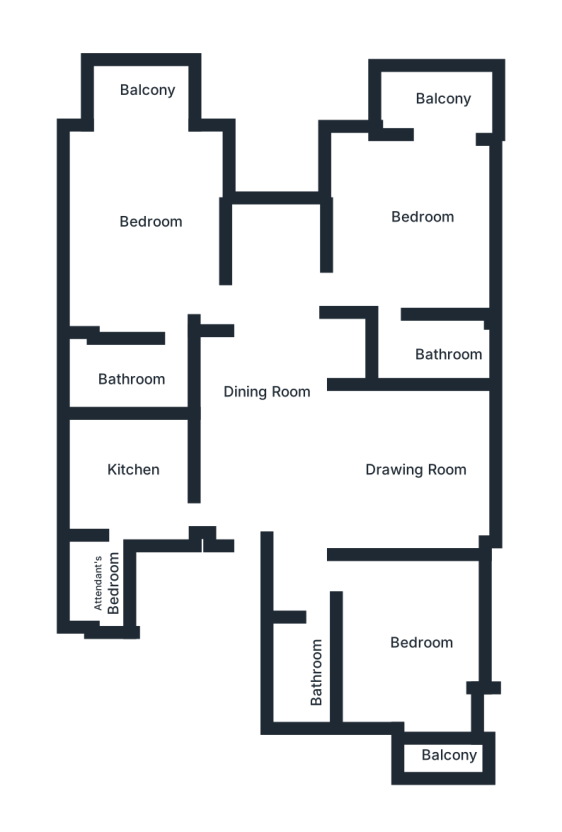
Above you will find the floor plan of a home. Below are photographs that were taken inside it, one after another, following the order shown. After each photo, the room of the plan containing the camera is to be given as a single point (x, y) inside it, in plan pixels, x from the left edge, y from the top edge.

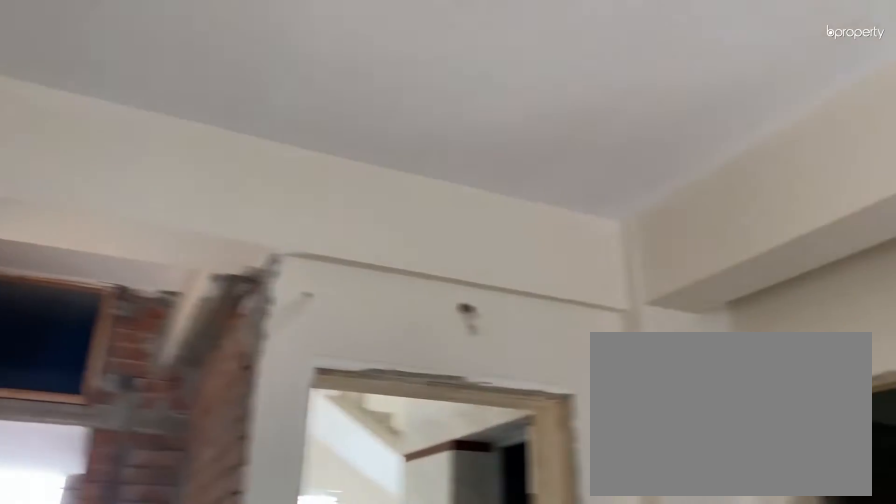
(283, 418)
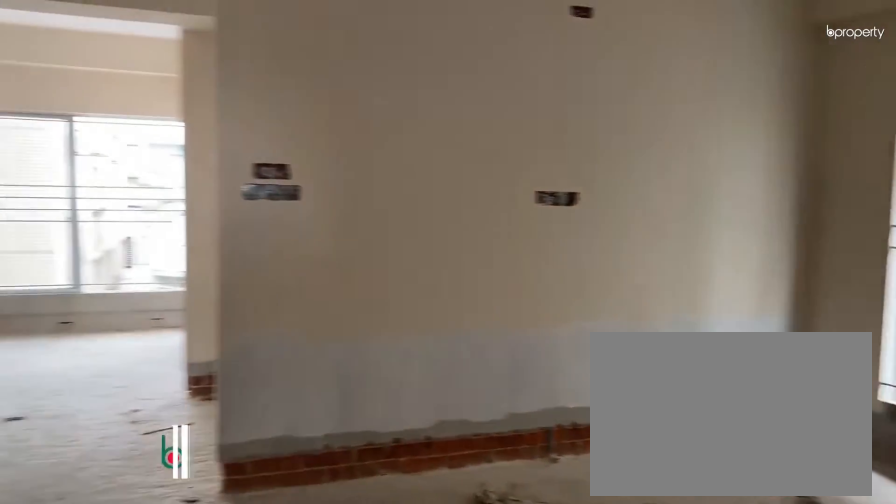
(400, 470)
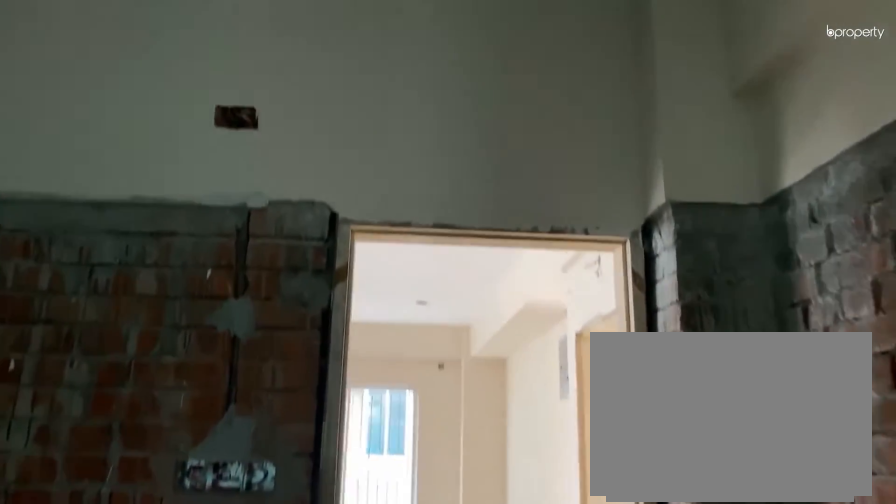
(127, 468)
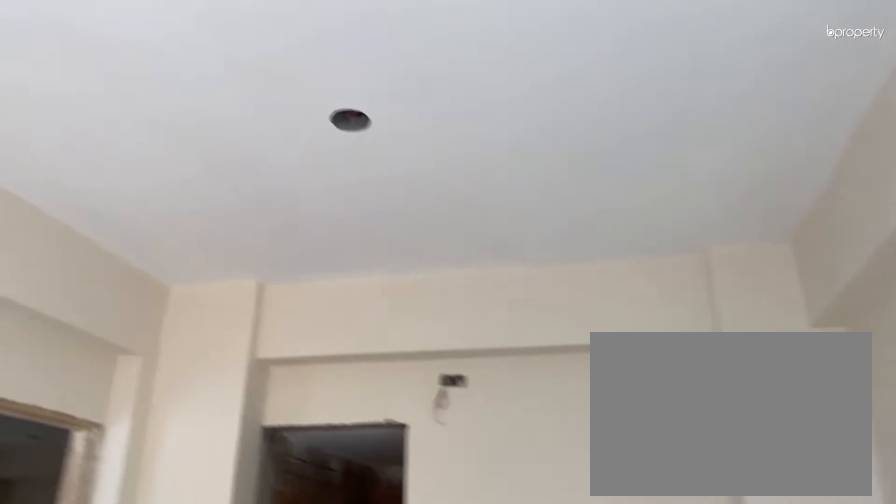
(145, 199)
